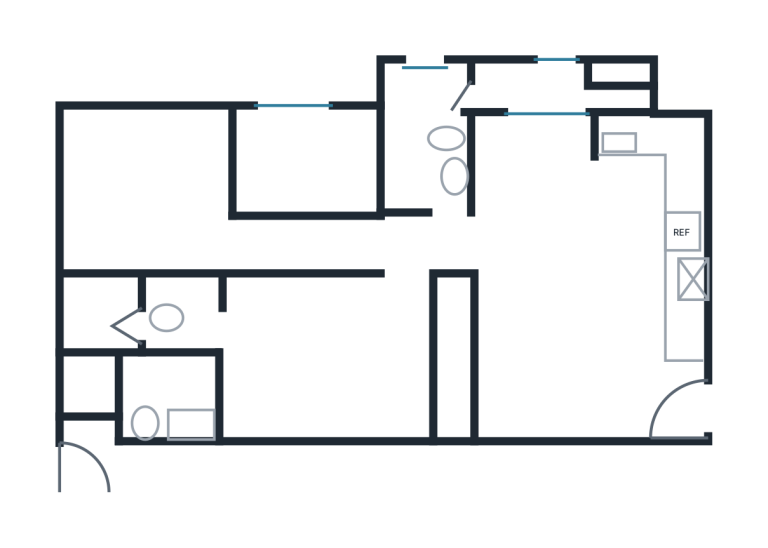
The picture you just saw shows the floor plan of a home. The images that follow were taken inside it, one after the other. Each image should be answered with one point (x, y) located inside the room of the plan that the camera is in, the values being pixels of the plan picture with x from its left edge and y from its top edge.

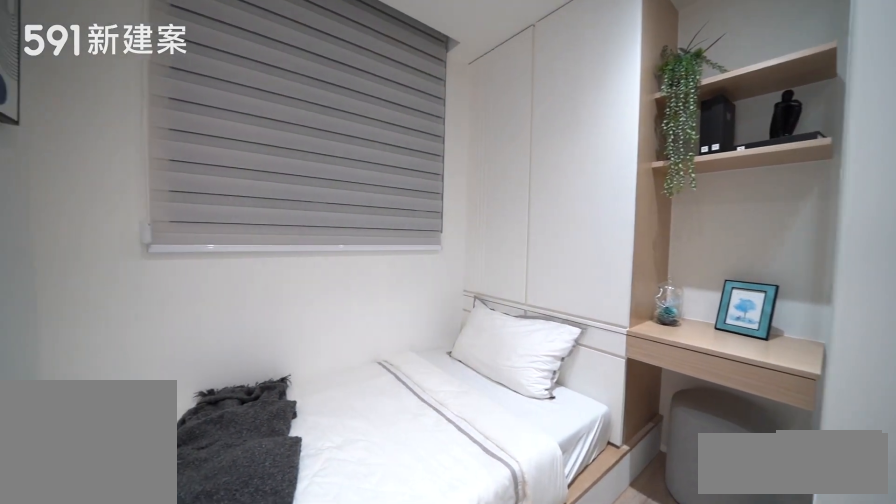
(306, 163)
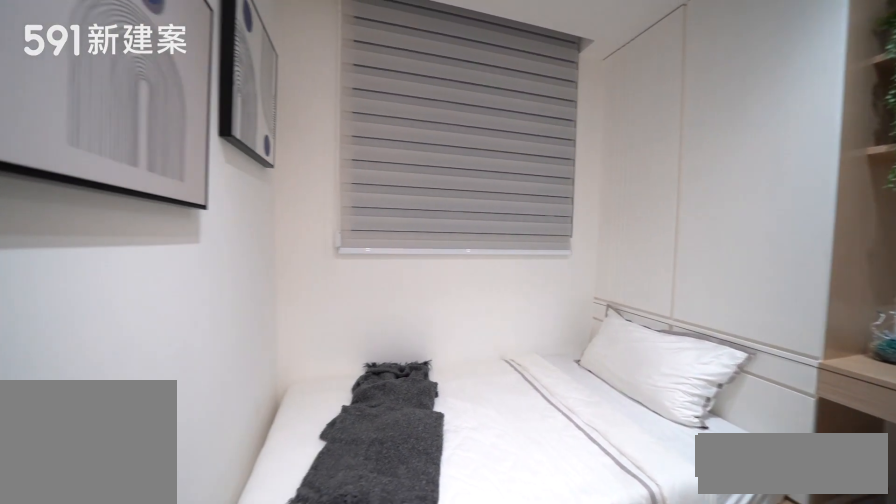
(306, 163)
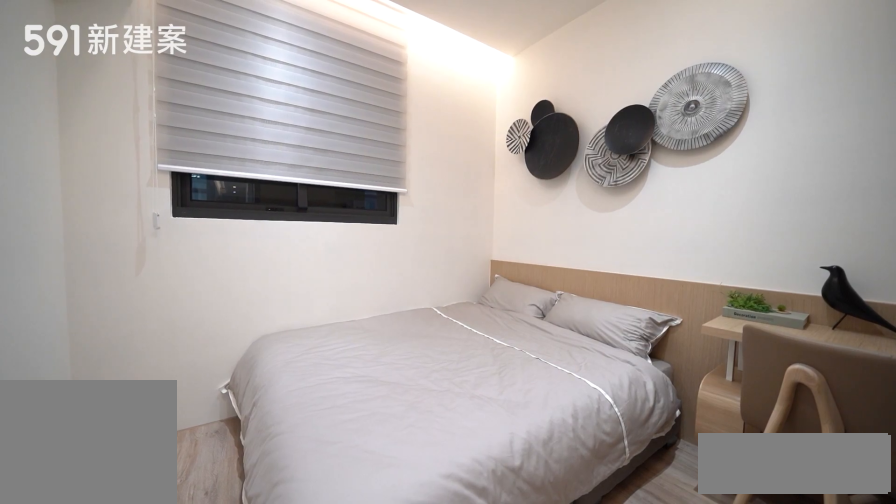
(144, 185)
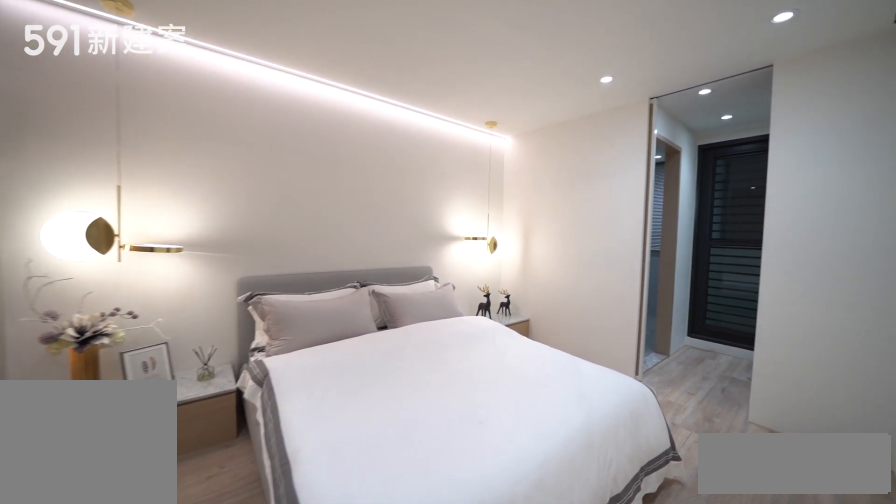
(321, 353)
